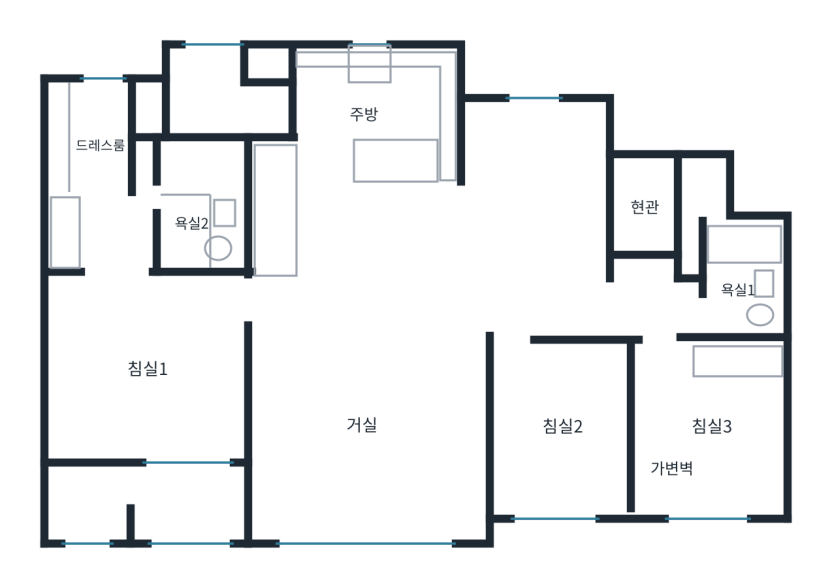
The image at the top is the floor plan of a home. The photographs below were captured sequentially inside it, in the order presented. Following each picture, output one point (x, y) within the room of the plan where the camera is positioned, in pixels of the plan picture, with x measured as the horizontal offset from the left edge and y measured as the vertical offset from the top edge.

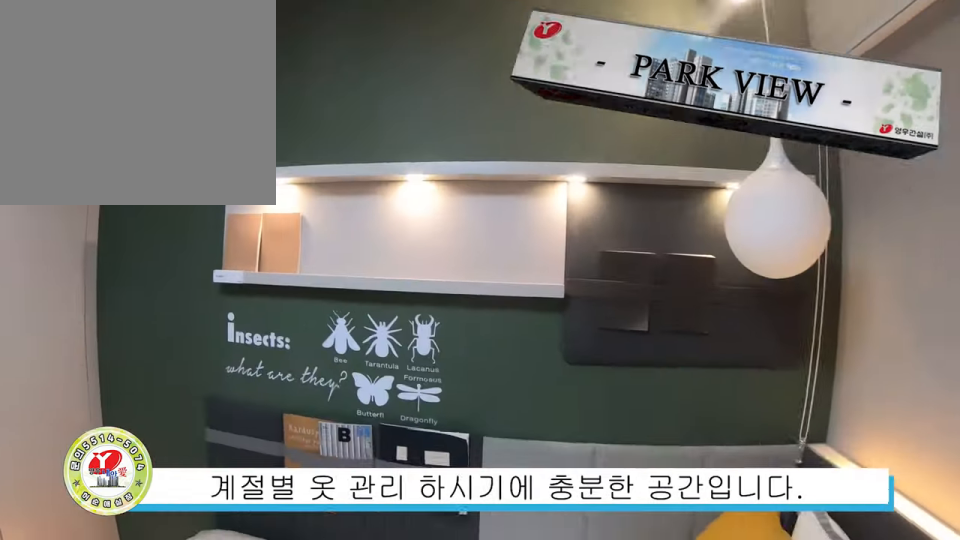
(705, 433)
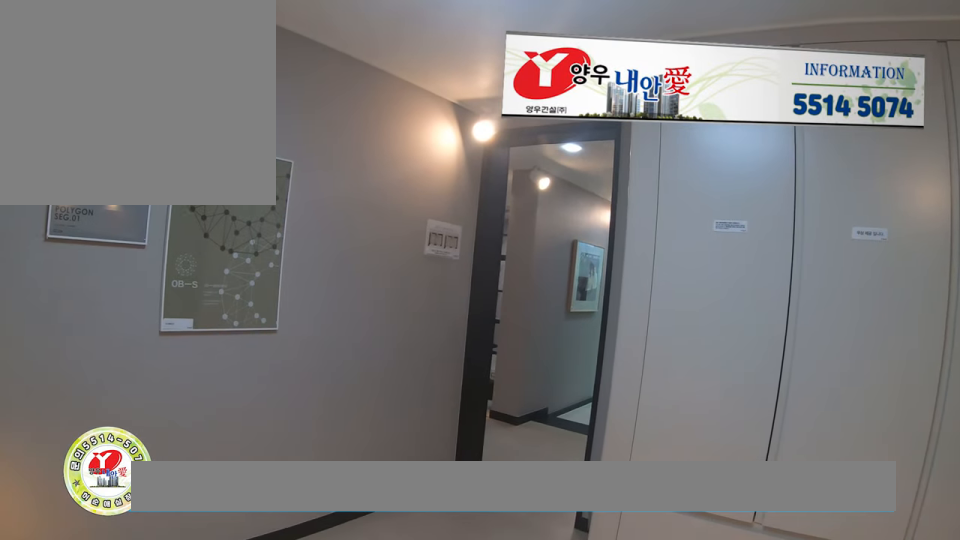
(705, 433)
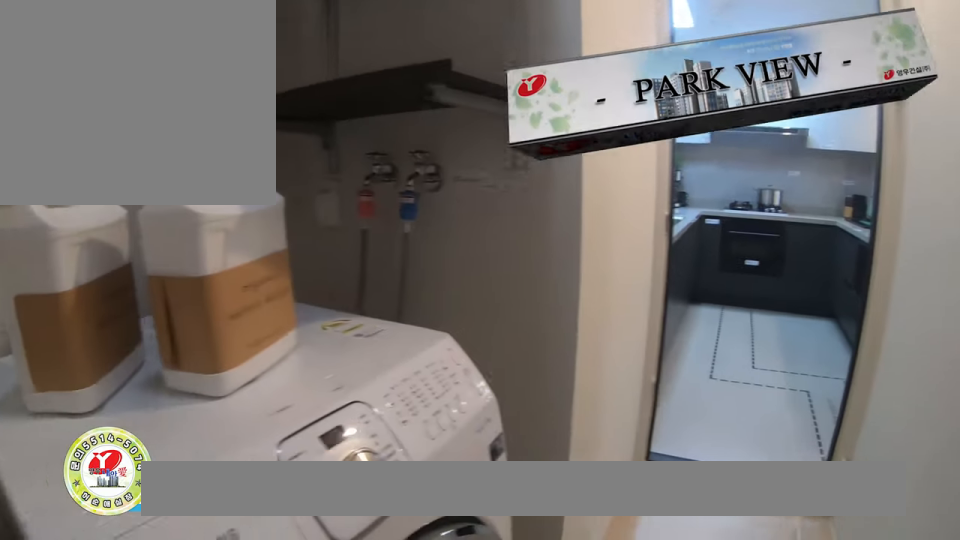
(245, 109)
